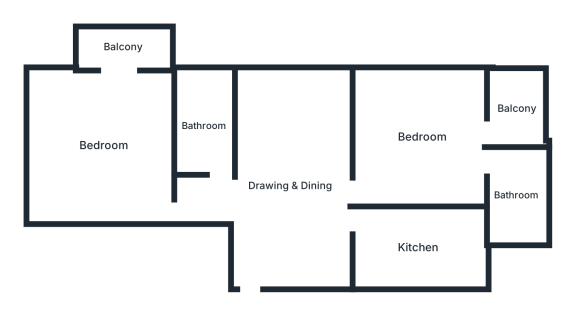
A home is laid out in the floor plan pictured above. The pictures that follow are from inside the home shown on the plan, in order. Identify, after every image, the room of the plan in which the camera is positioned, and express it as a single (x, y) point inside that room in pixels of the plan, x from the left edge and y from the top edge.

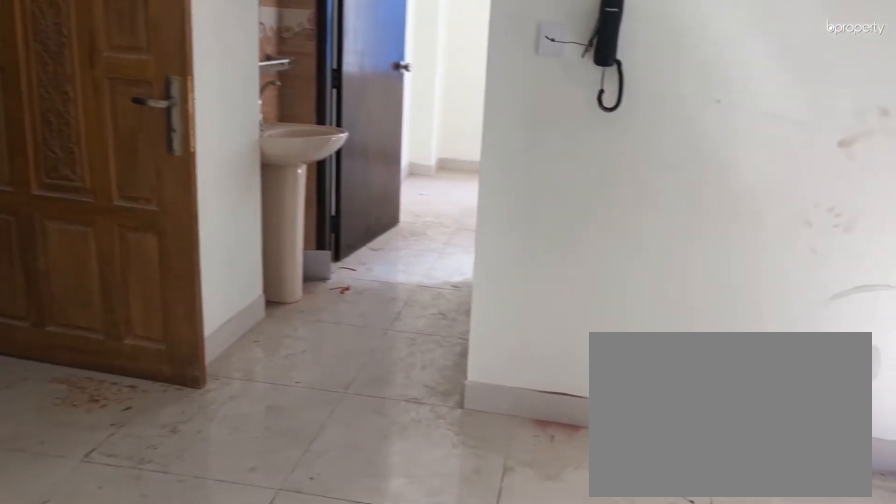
(293, 188)
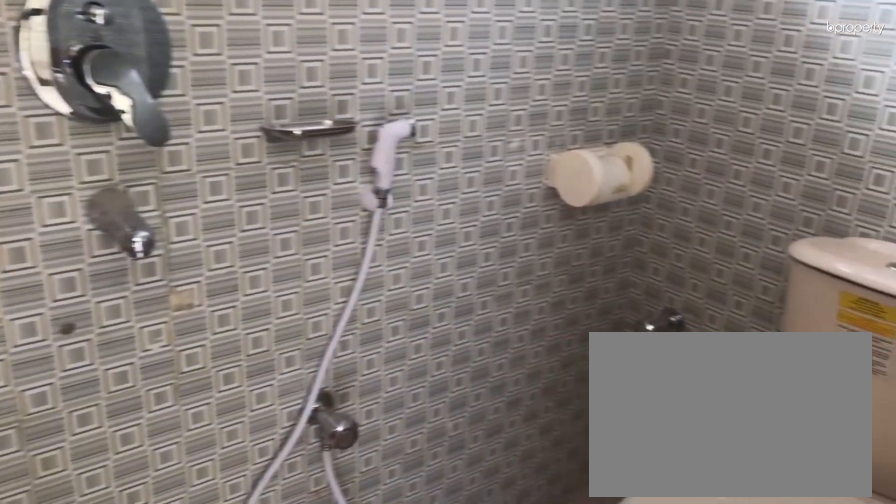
(514, 195)
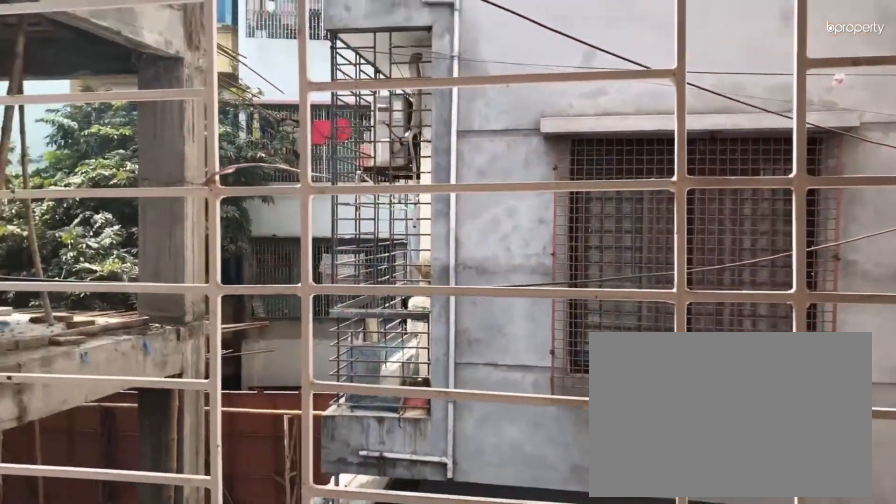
(516, 108)
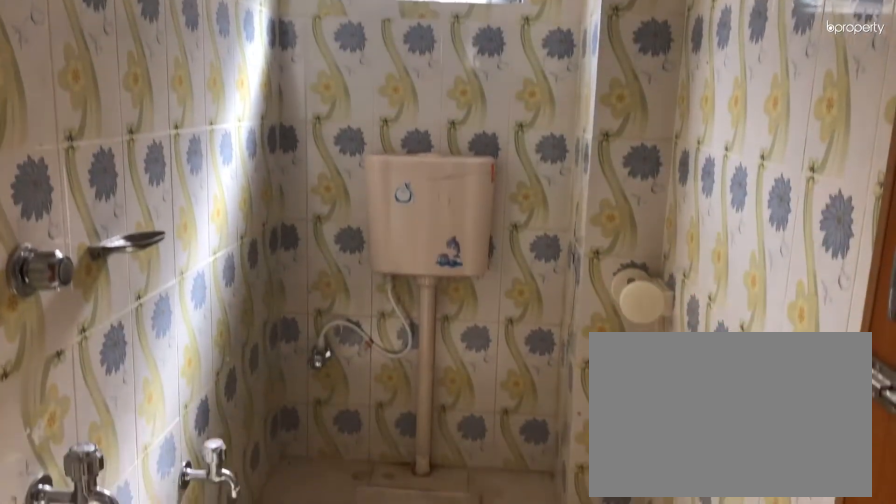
(204, 127)
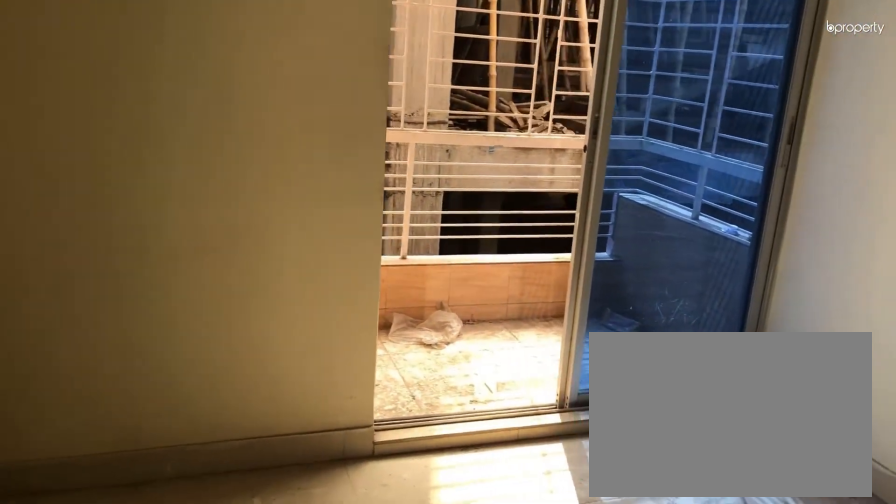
(102, 146)
